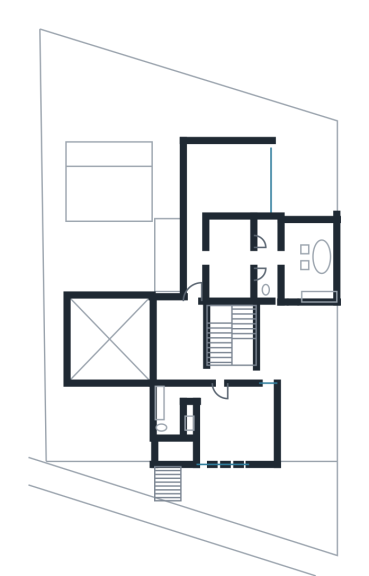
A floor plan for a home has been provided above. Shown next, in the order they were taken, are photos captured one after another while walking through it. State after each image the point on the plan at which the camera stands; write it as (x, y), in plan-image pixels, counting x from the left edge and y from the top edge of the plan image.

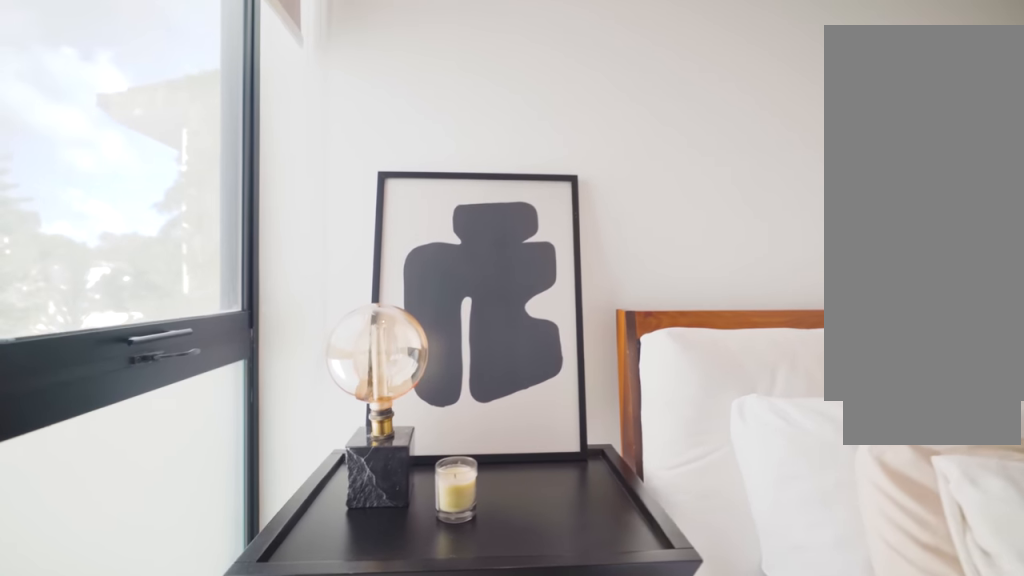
(252, 394)
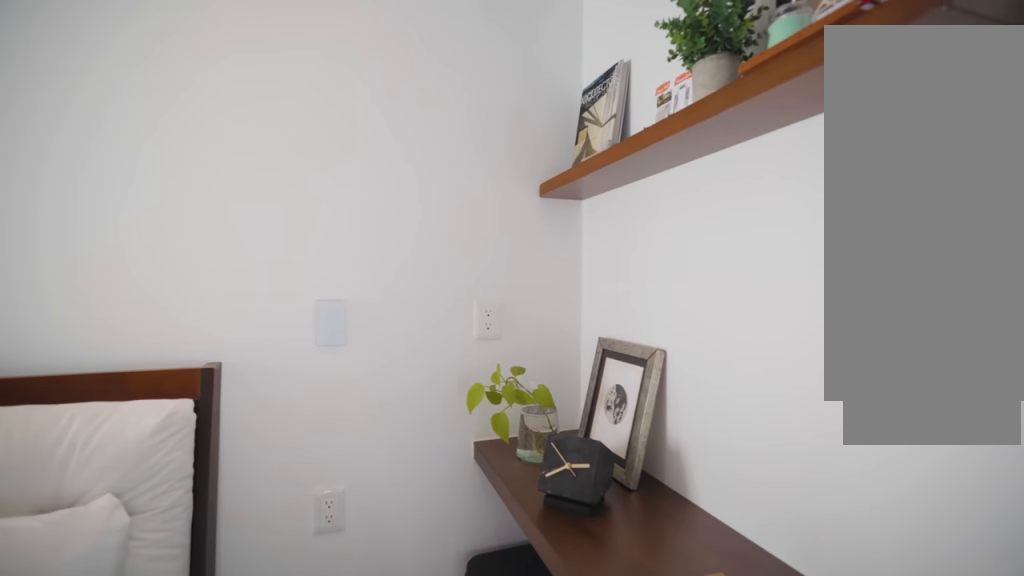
(238, 444)
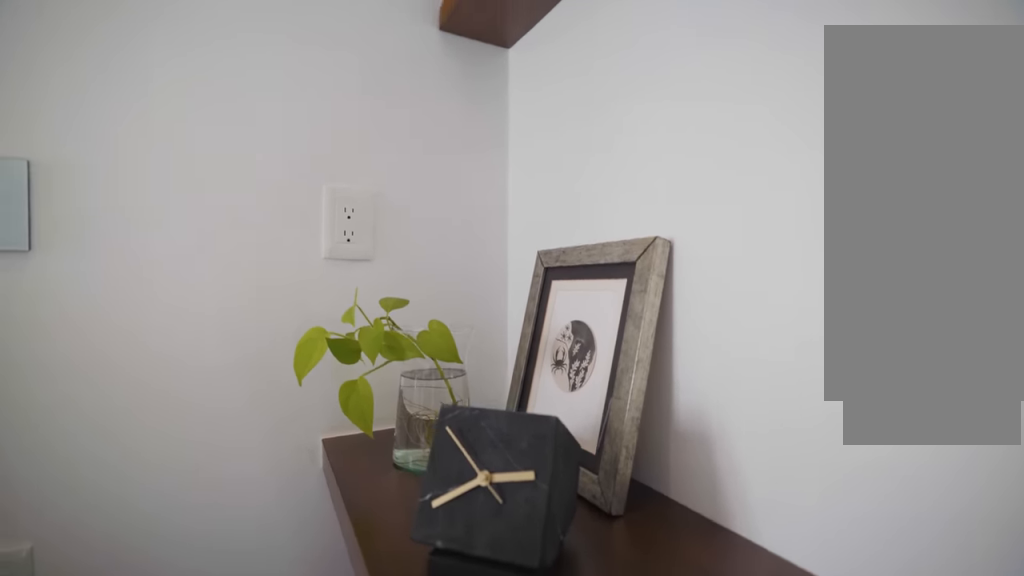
(250, 446)
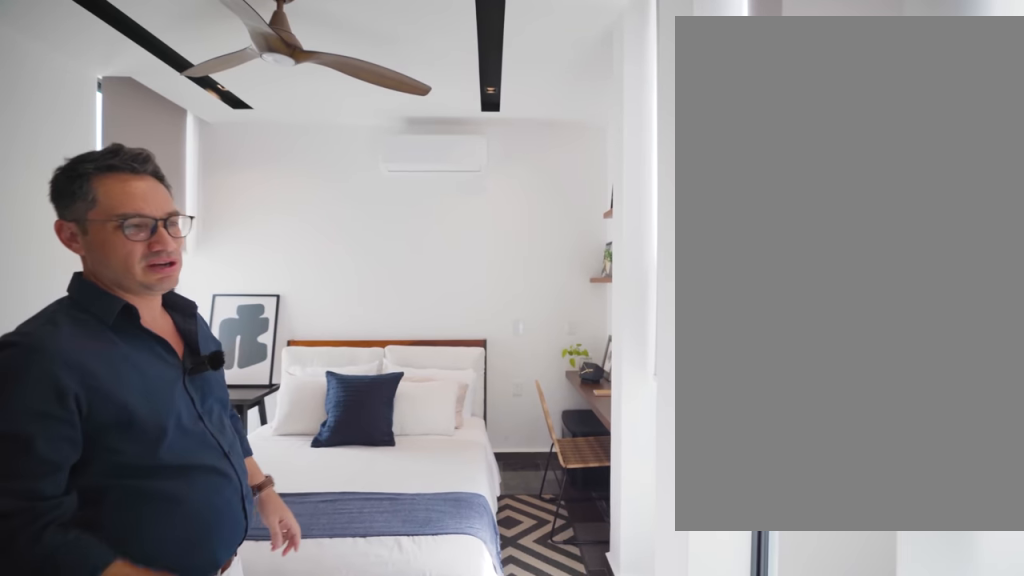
(219, 439)
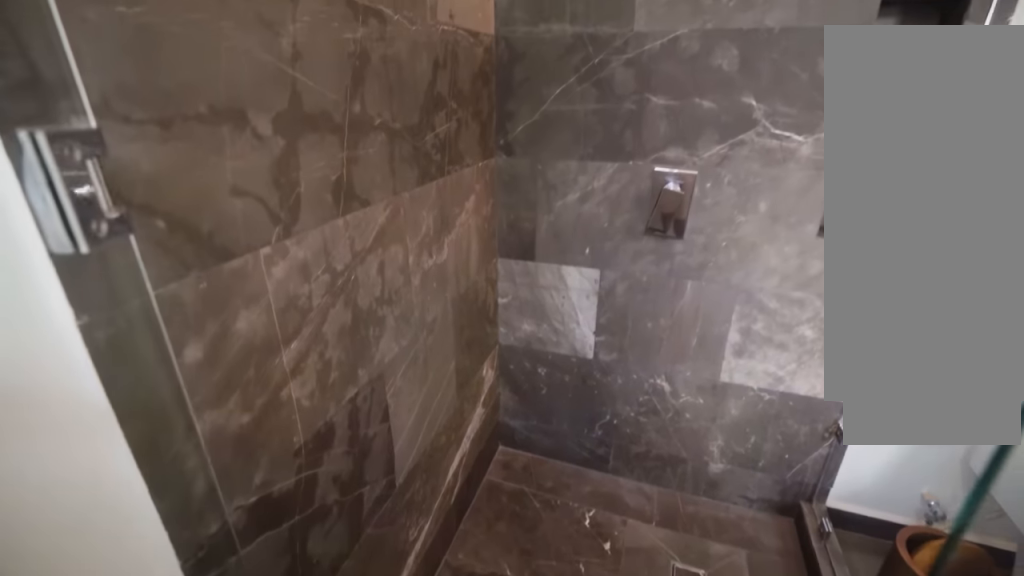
(167, 410)
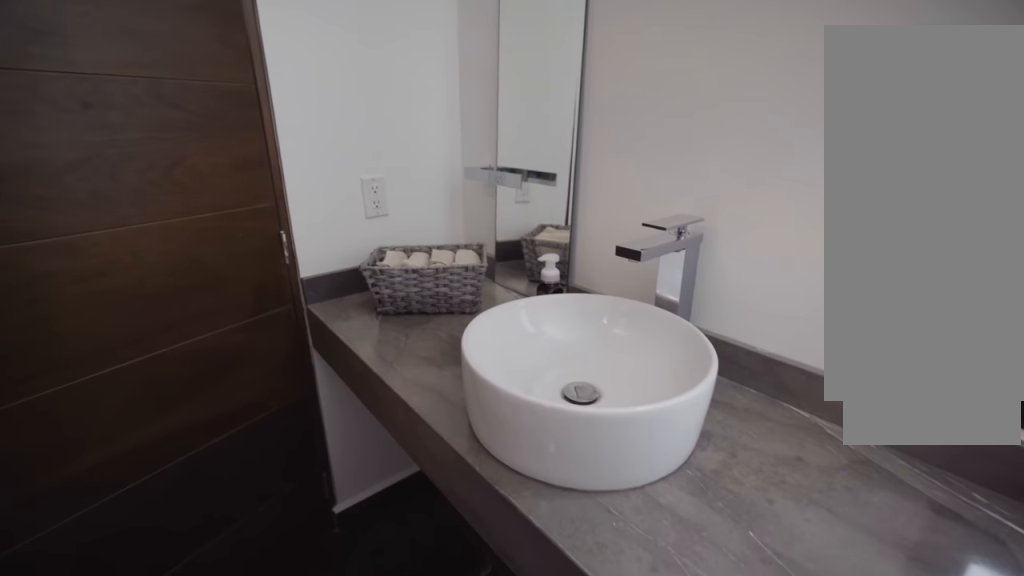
(177, 424)
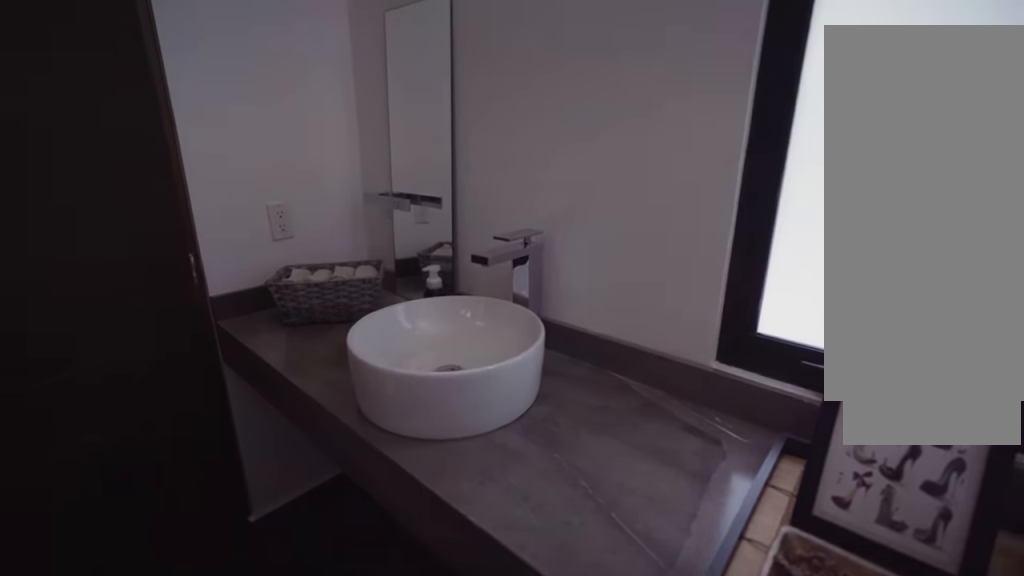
(175, 408)
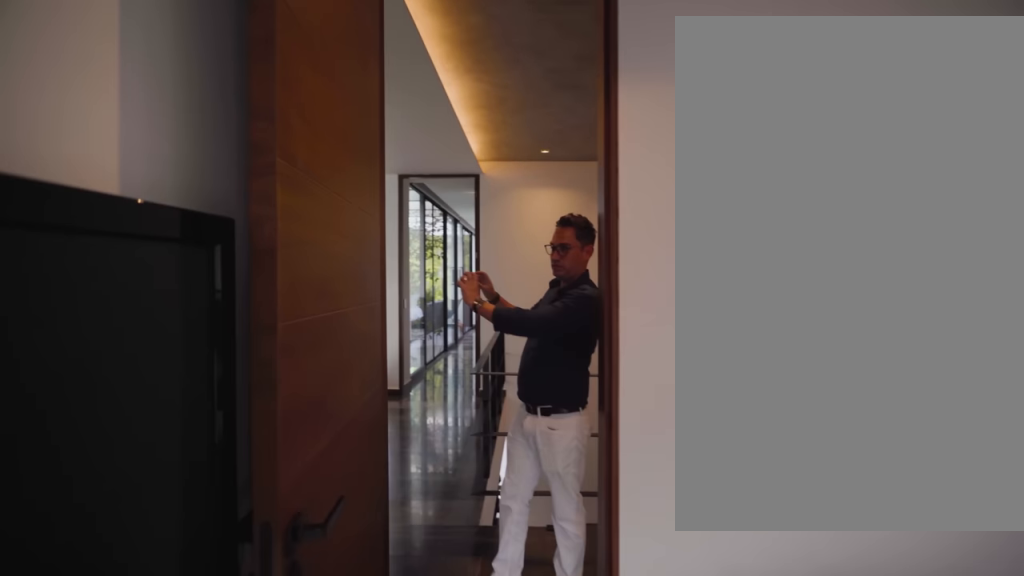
(217, 444)
